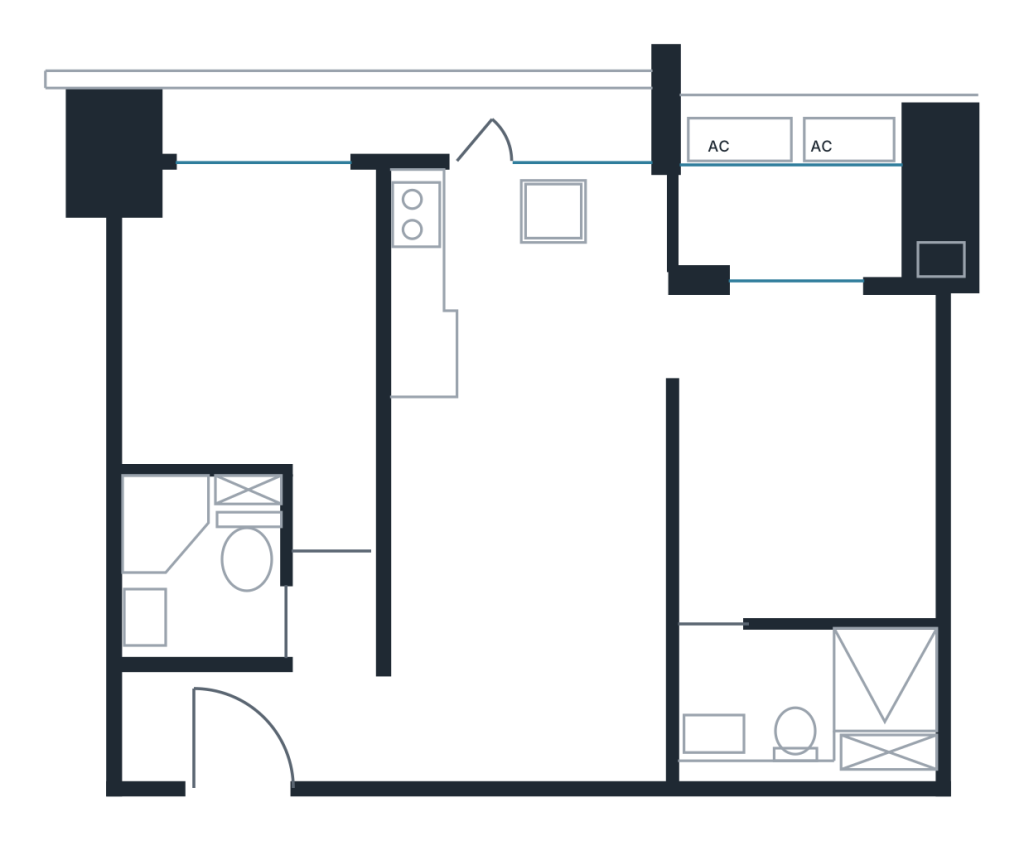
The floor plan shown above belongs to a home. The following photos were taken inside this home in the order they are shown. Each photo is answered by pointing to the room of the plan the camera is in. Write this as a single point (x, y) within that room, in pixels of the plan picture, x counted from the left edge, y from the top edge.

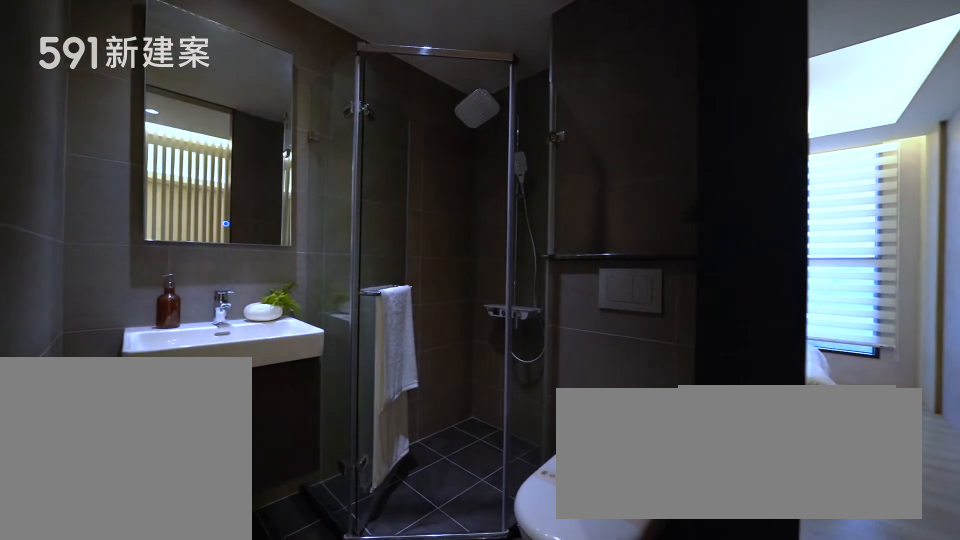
(202, 562)
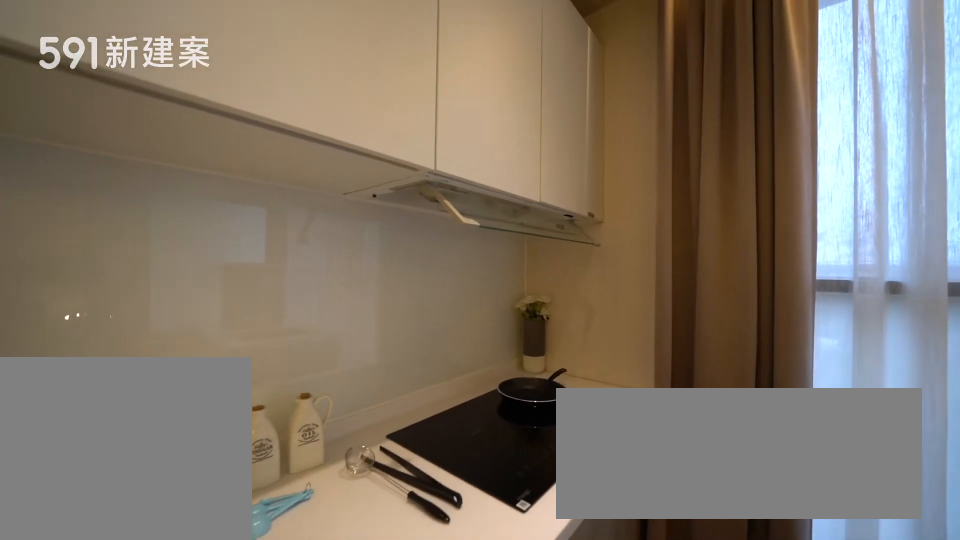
(461, 254)
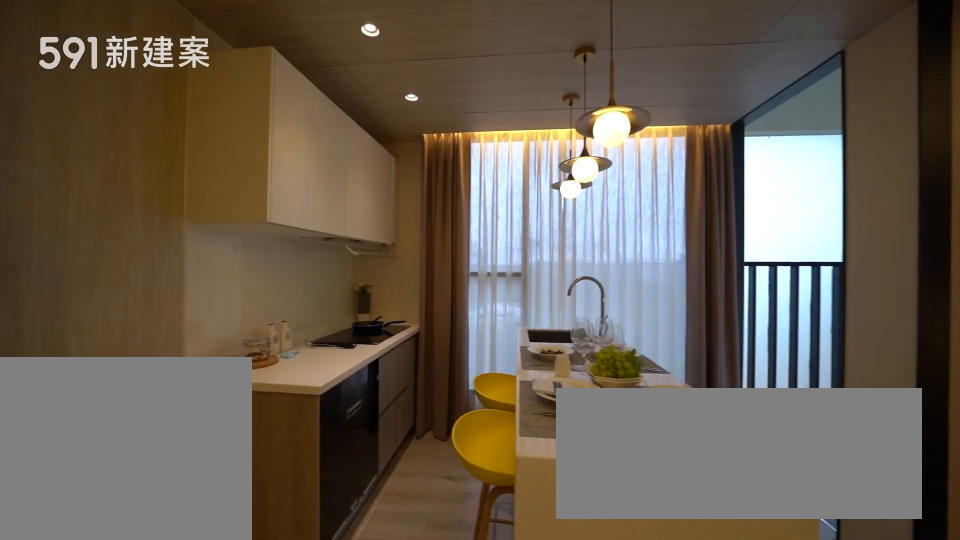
(553, 318)
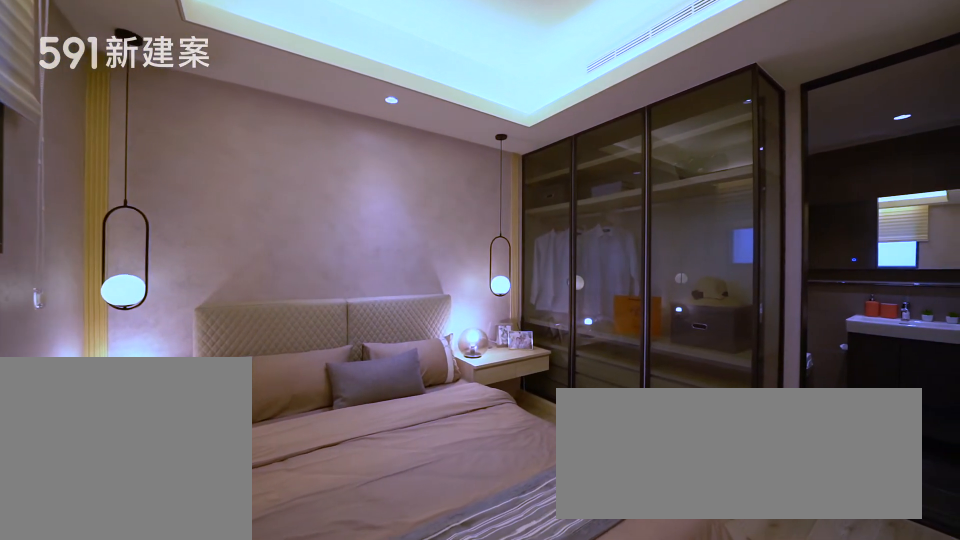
(808, 460)
